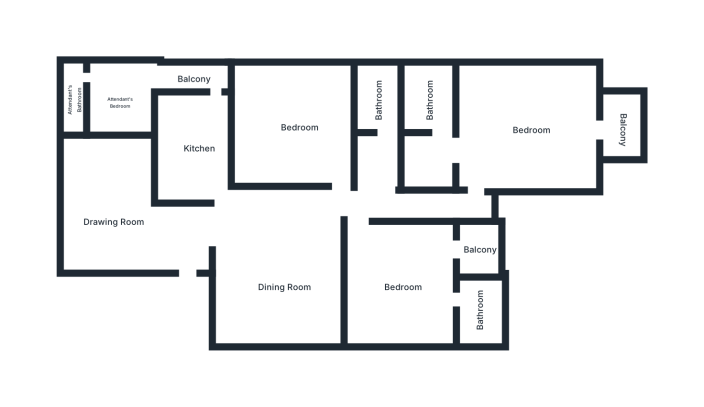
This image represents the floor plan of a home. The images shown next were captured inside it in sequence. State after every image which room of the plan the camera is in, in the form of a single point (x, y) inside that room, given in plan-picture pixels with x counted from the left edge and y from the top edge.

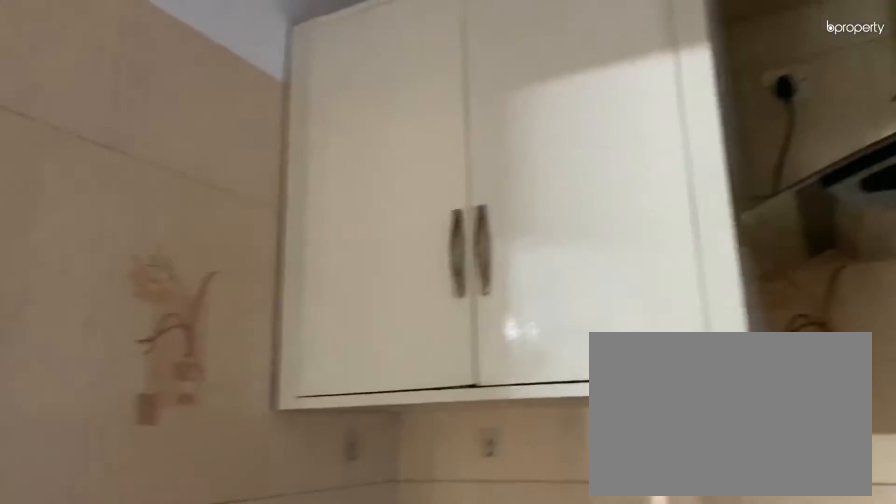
(200, 148)
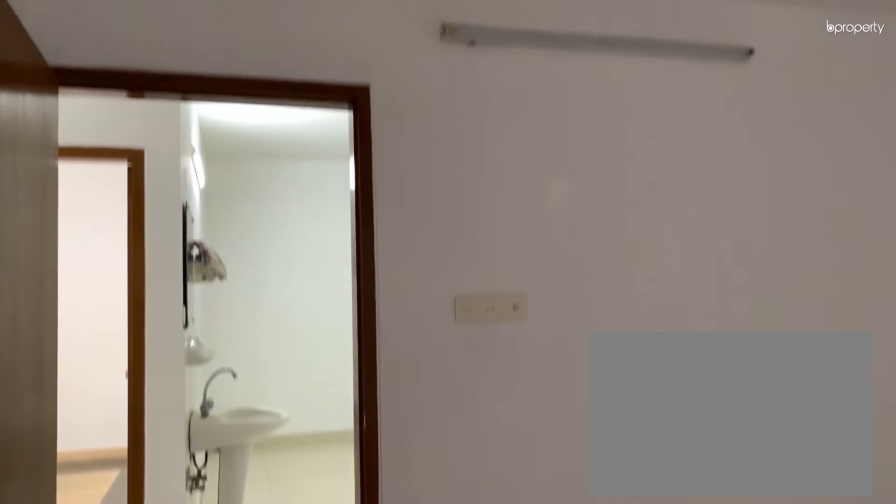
(300, 126)
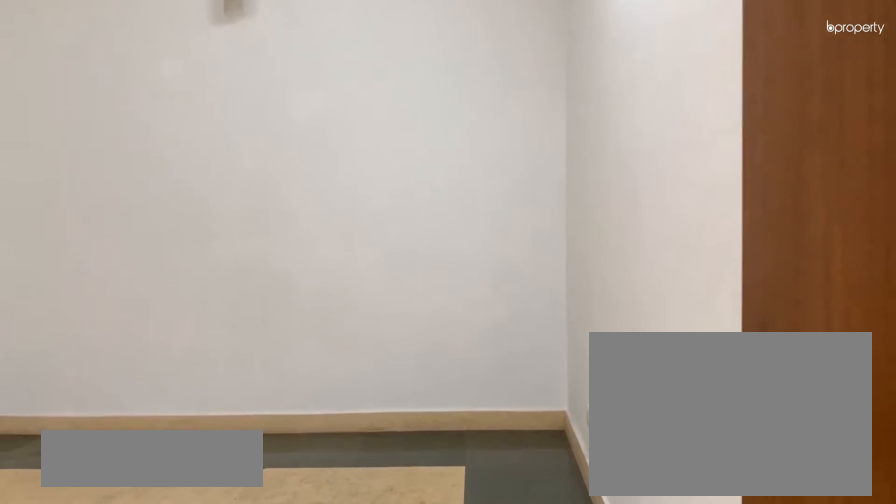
(404, 287)
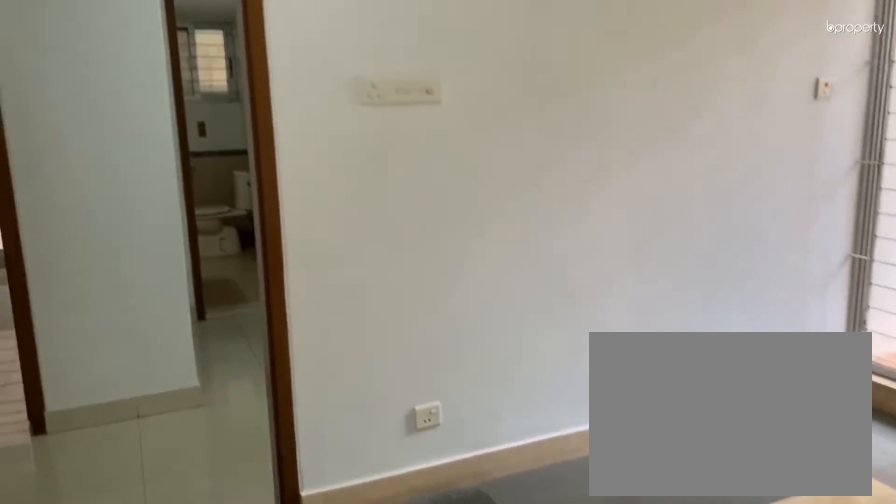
(404, 287)
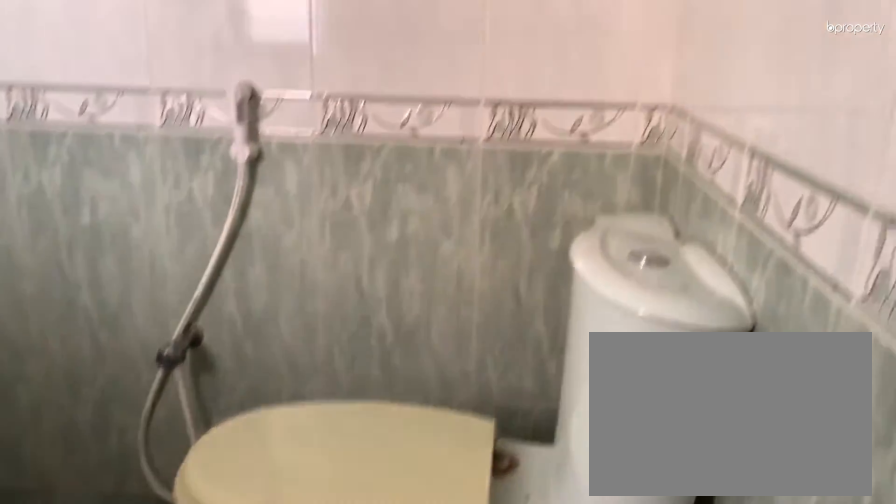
(477, 308)
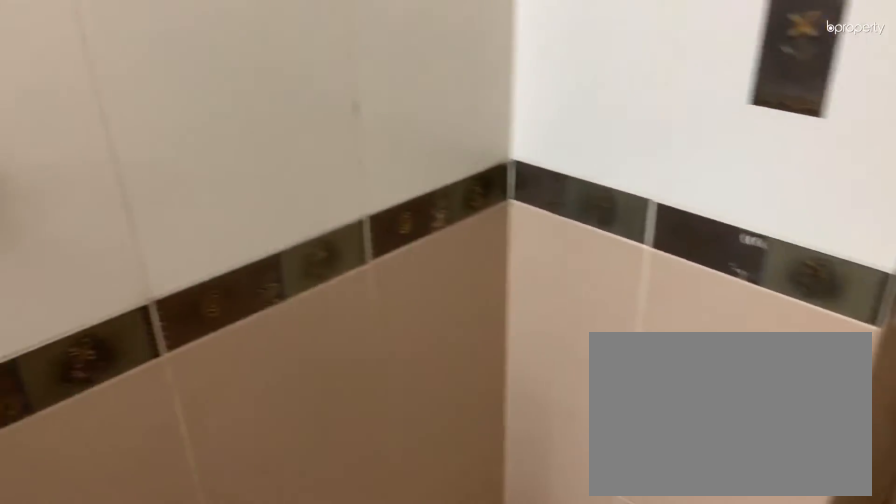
(379, 96)
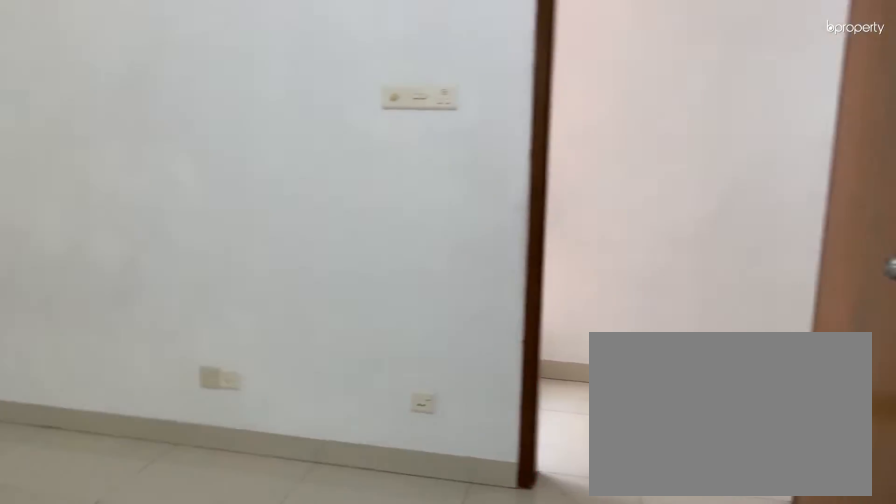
(529, 132)
